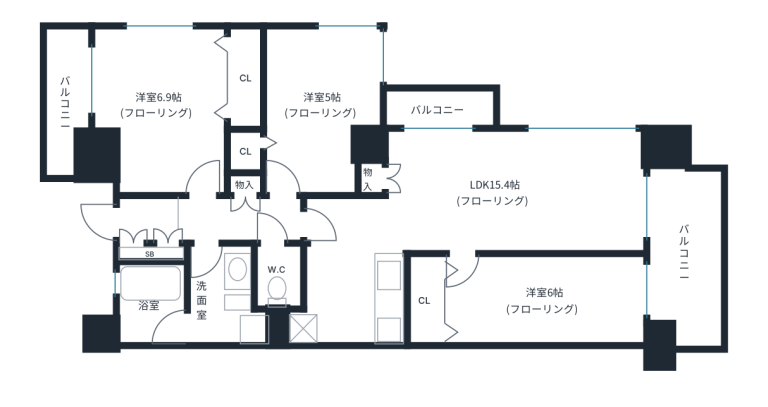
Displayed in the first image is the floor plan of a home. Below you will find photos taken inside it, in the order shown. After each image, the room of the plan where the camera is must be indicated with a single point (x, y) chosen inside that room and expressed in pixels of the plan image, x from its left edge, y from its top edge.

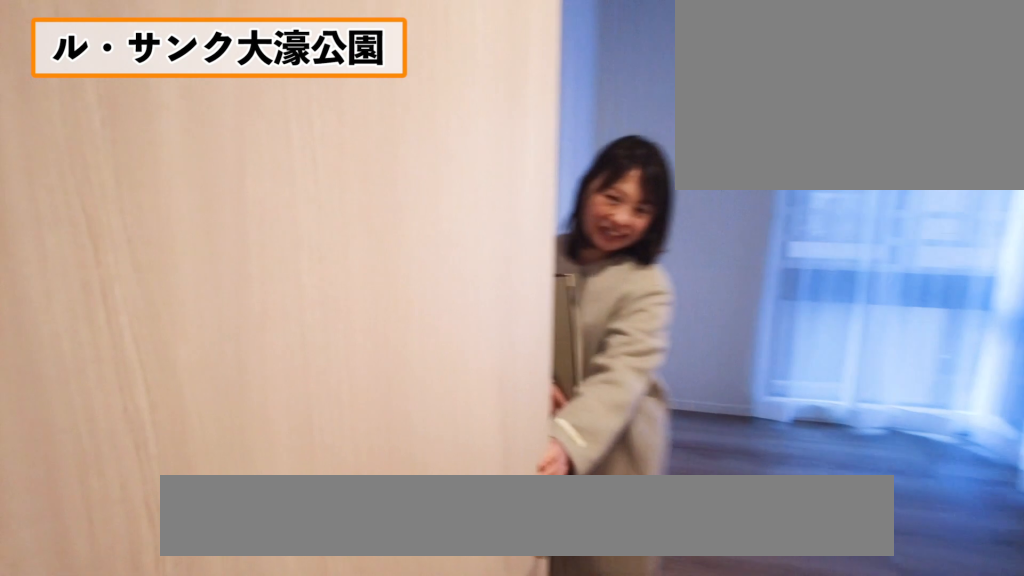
(321, 107)
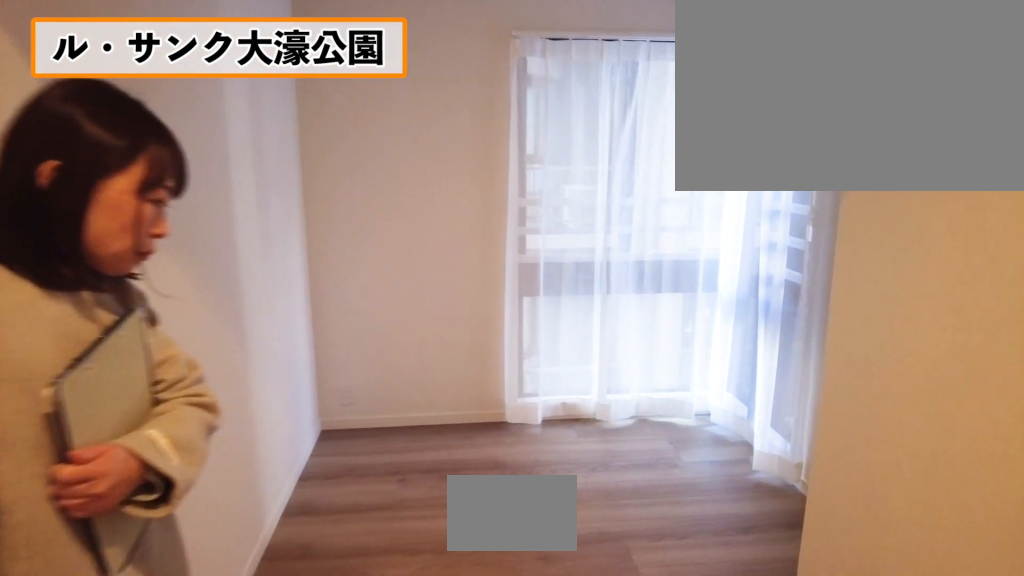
(320, 107)
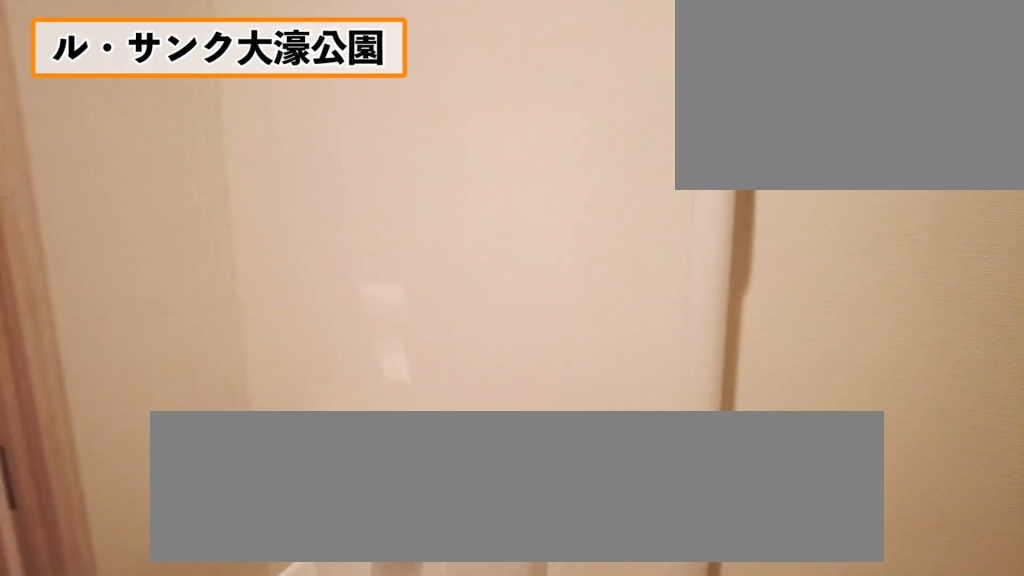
(280, 282)
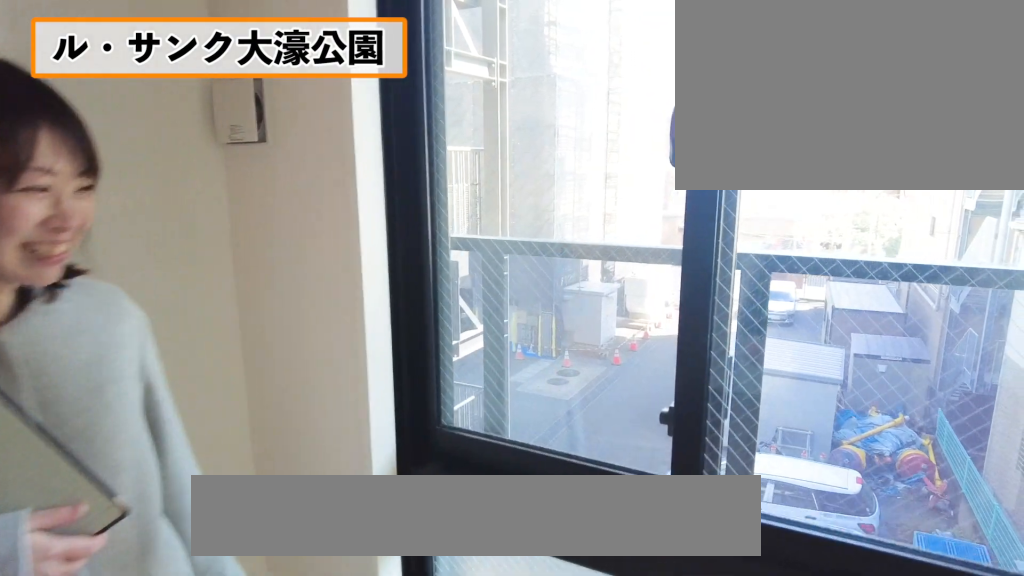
(159, 103)
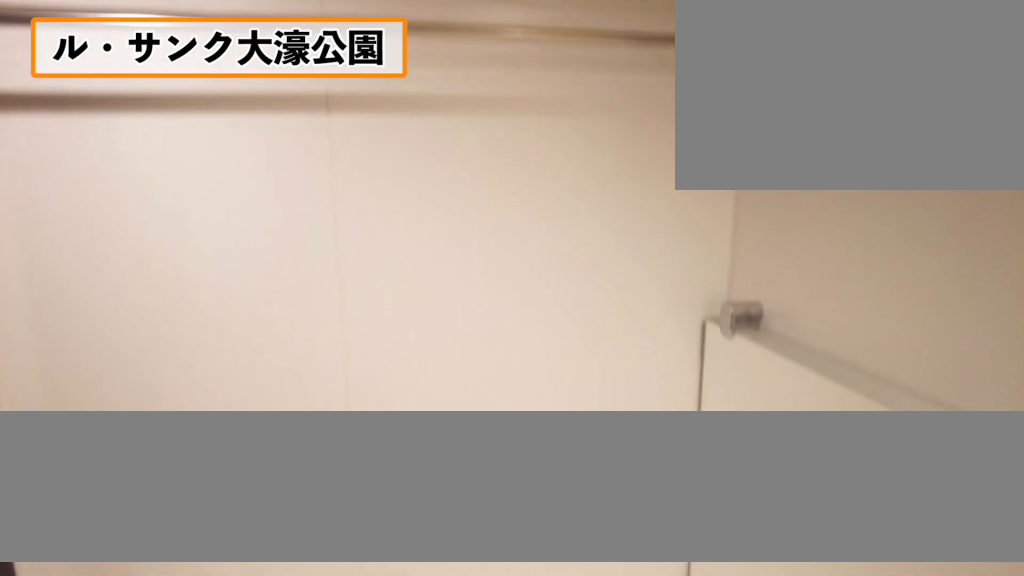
(163, 309)
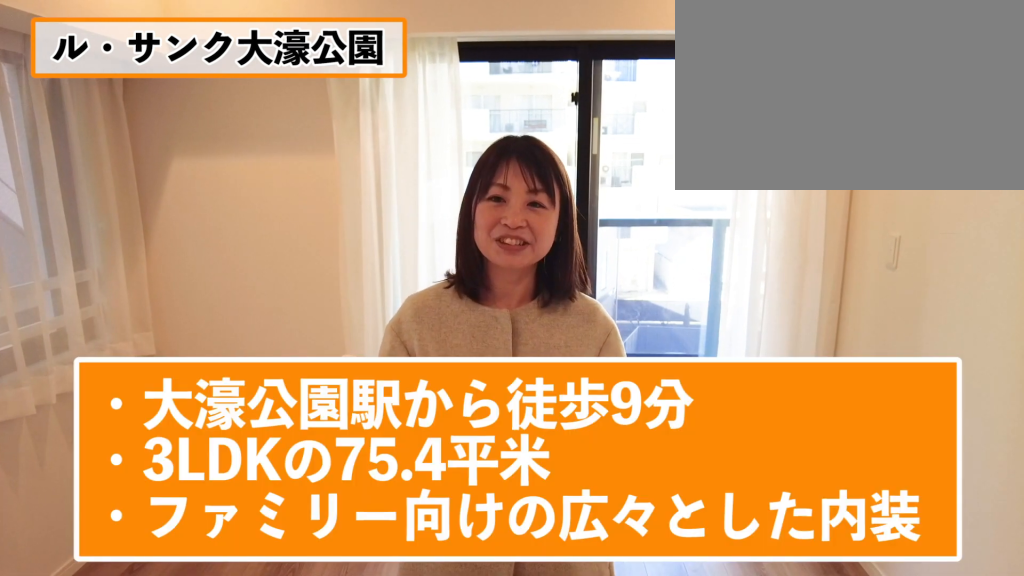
(505, 197)
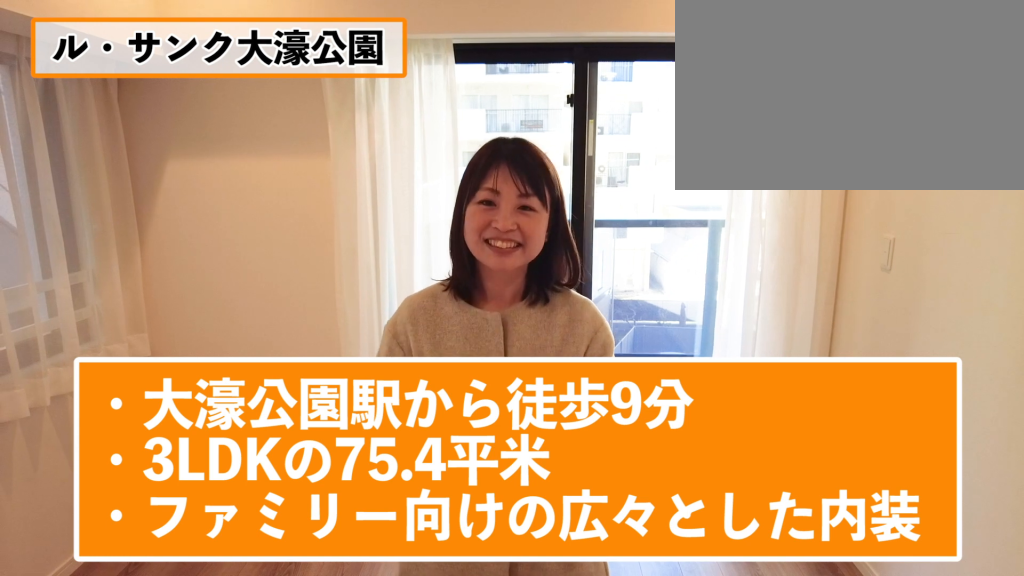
(505, 197)
